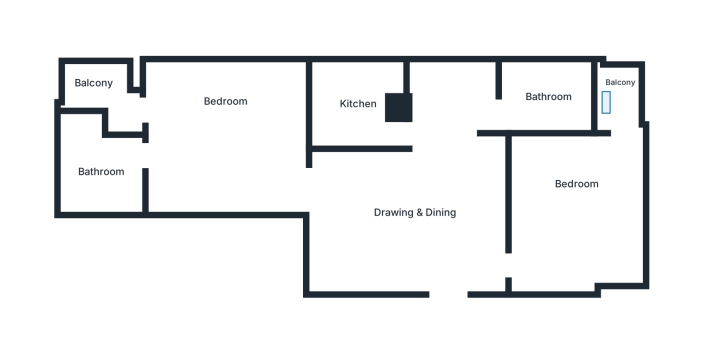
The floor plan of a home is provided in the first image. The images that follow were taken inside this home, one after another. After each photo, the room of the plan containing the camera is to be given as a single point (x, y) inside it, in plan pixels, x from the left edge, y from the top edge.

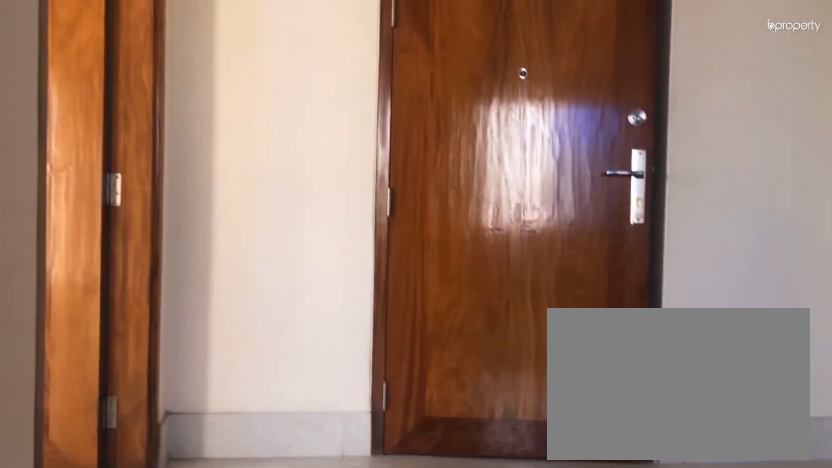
(413, 214)
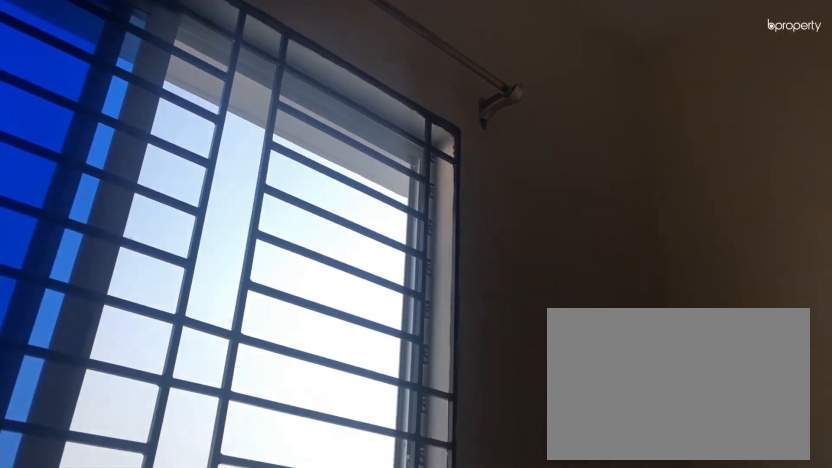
(578, 214)
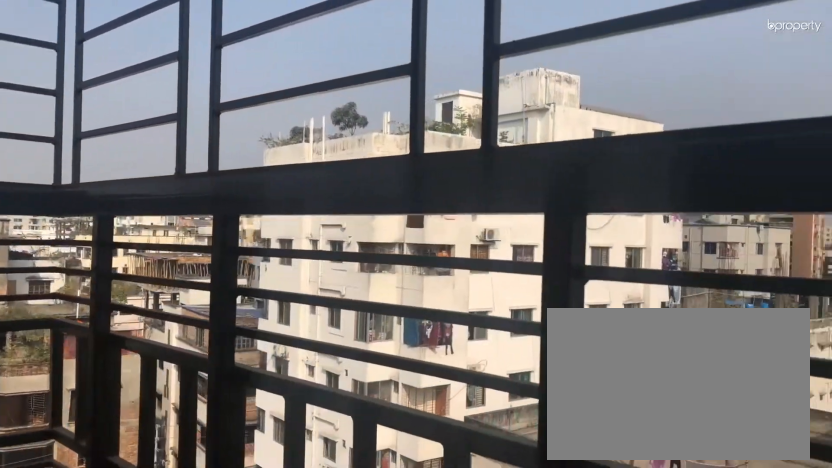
(622, 91)
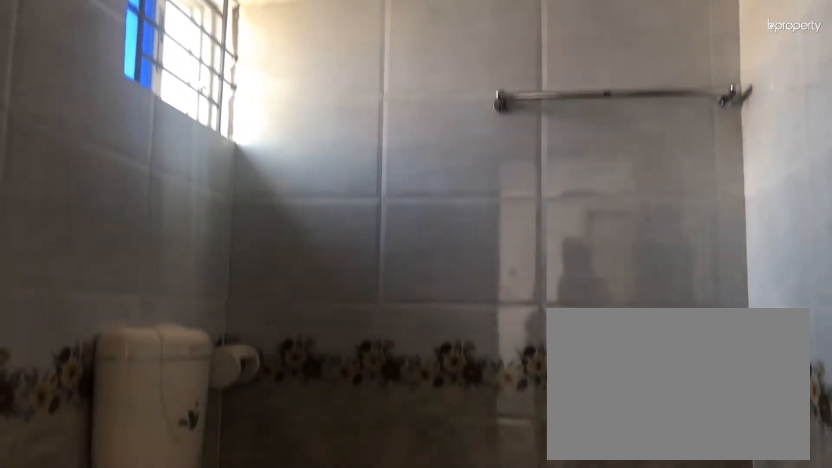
(552, 92)
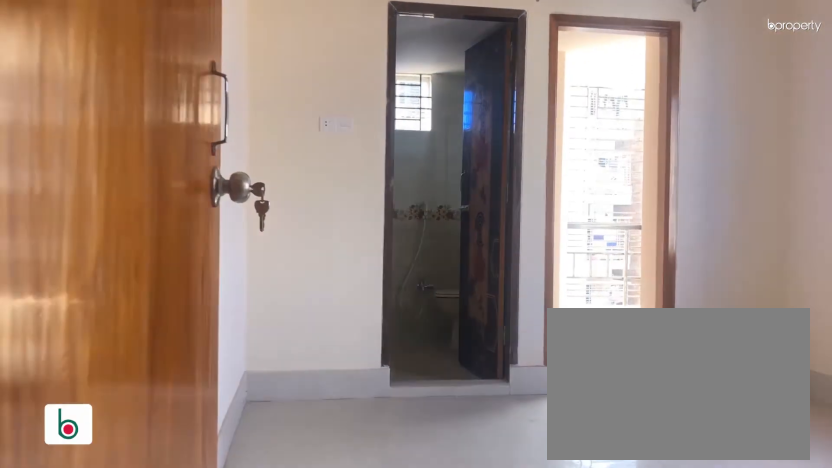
(219, 137)
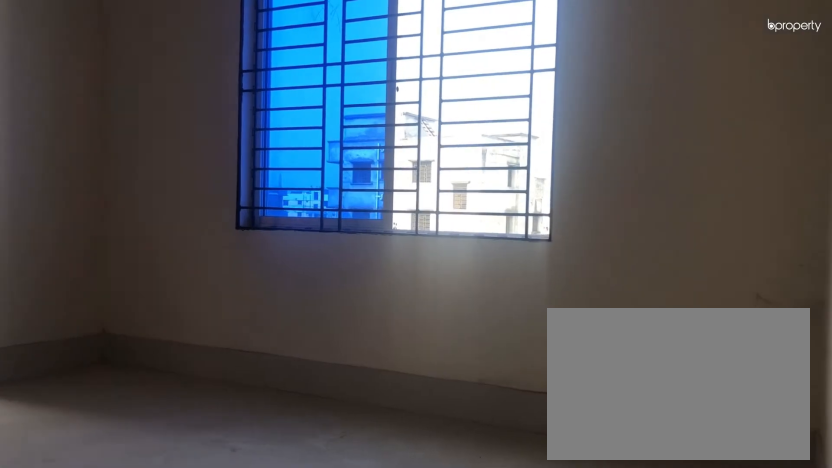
(219, 137)
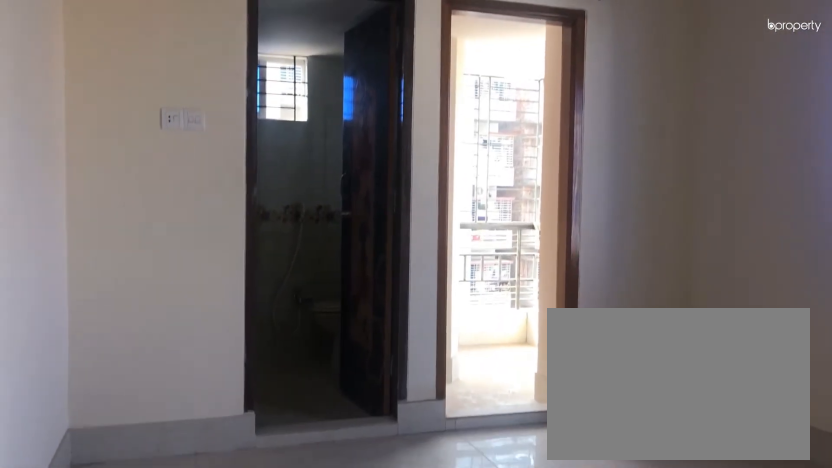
(219, 137)
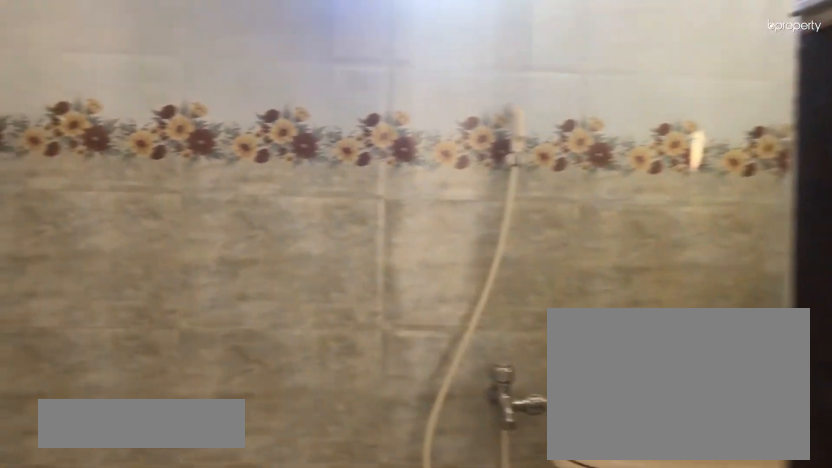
(98, 170)
